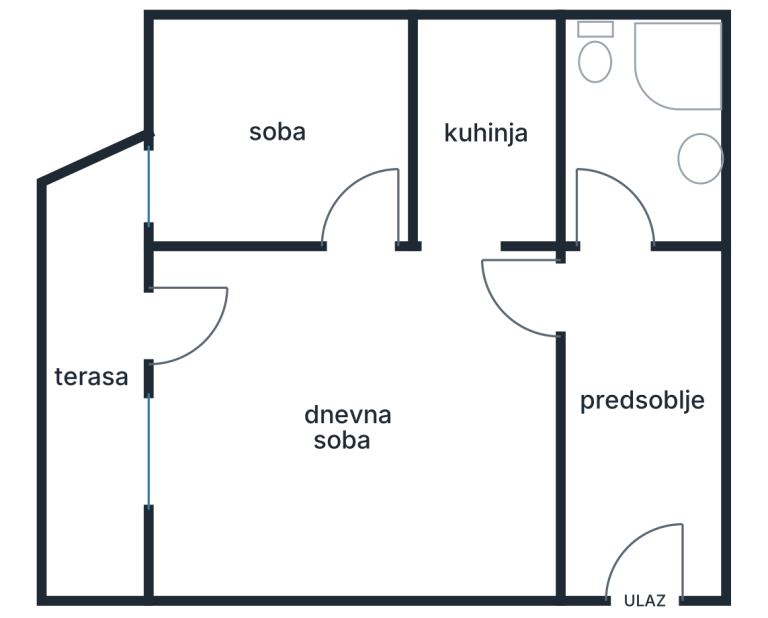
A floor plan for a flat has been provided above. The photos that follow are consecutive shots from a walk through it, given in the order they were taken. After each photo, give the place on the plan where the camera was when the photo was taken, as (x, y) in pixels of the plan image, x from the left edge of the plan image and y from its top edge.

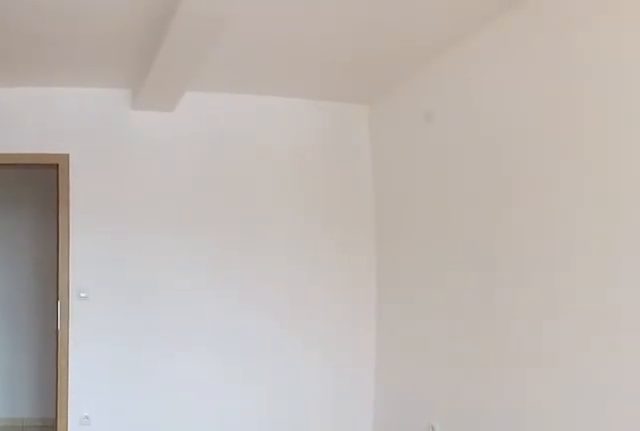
(149, 319)
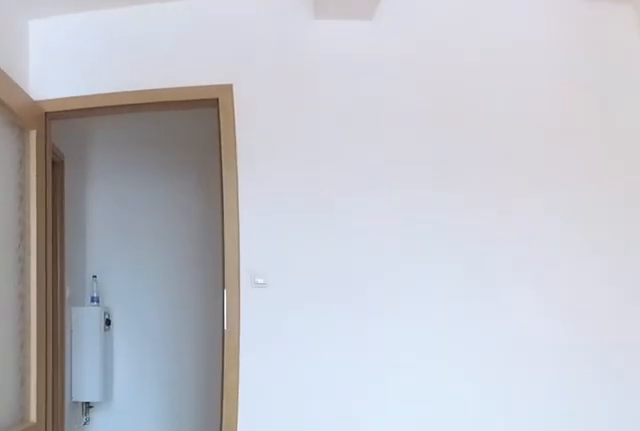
(262, 319)
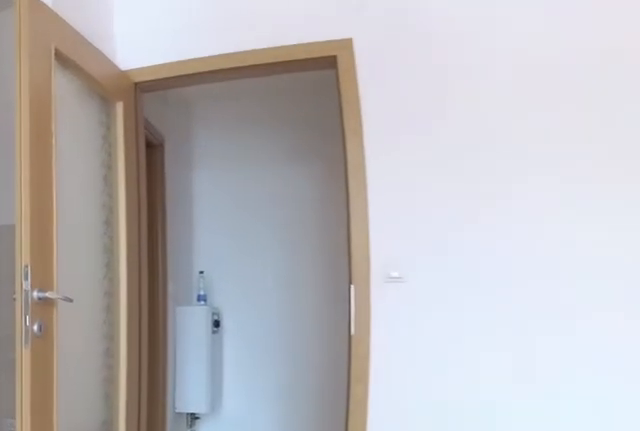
(300, 319)
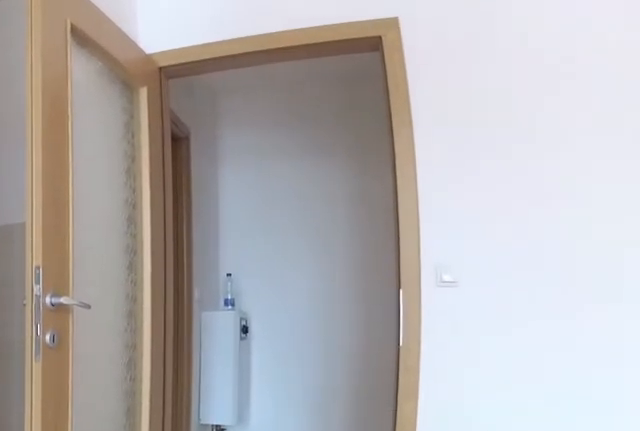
(319, 319)
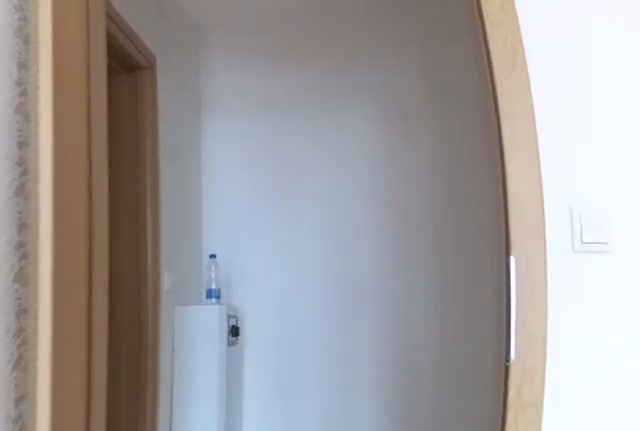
(411, 319)
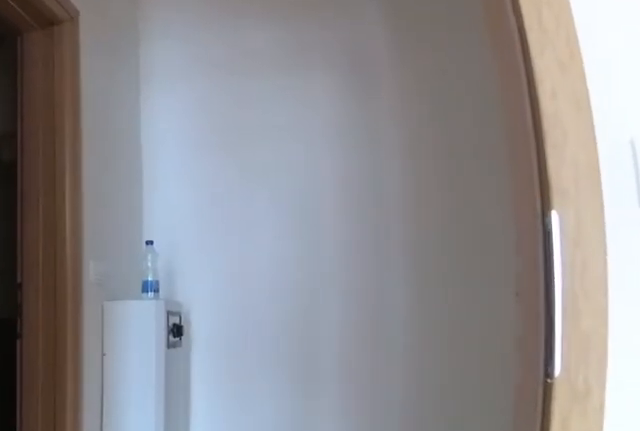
(447, 318)
